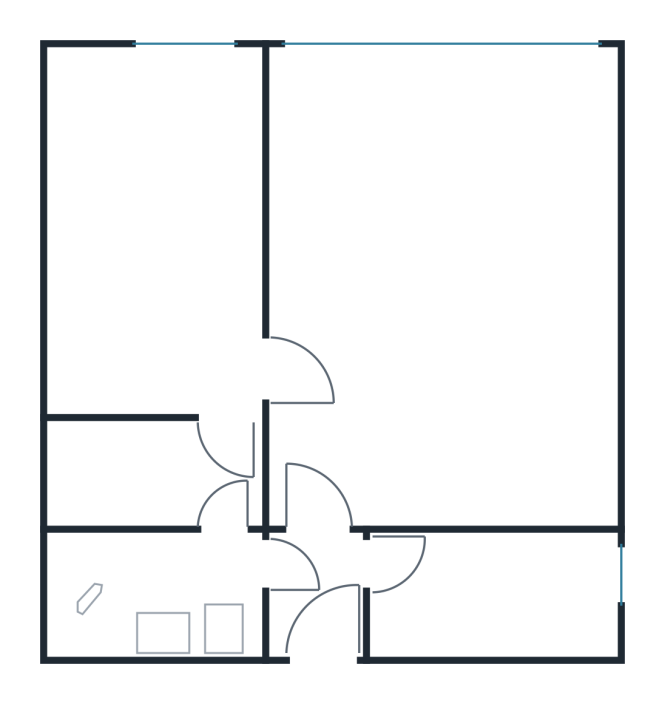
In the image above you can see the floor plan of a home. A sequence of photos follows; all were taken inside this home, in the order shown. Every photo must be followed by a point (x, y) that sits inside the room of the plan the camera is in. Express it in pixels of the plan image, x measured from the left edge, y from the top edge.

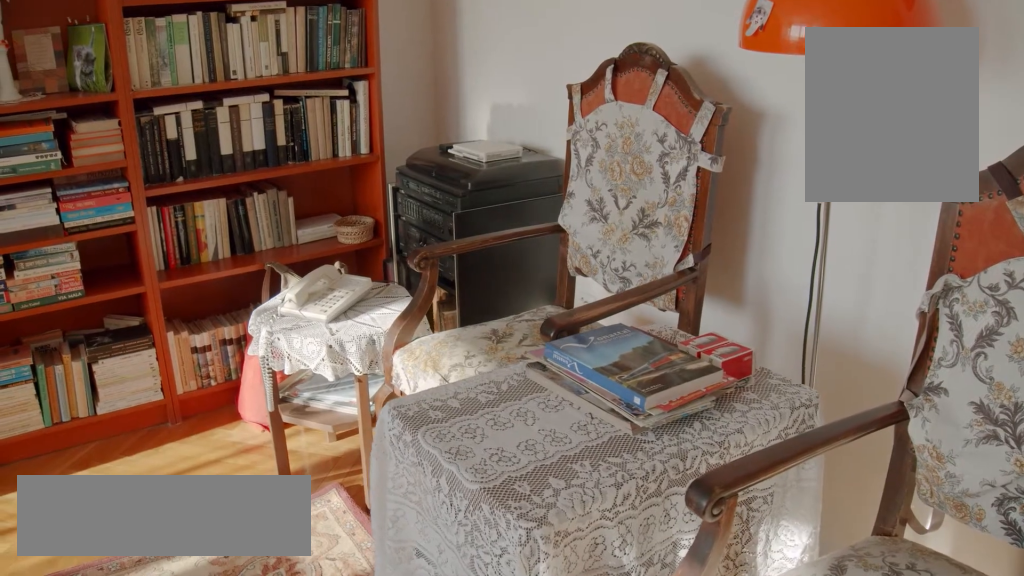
(420, 301)
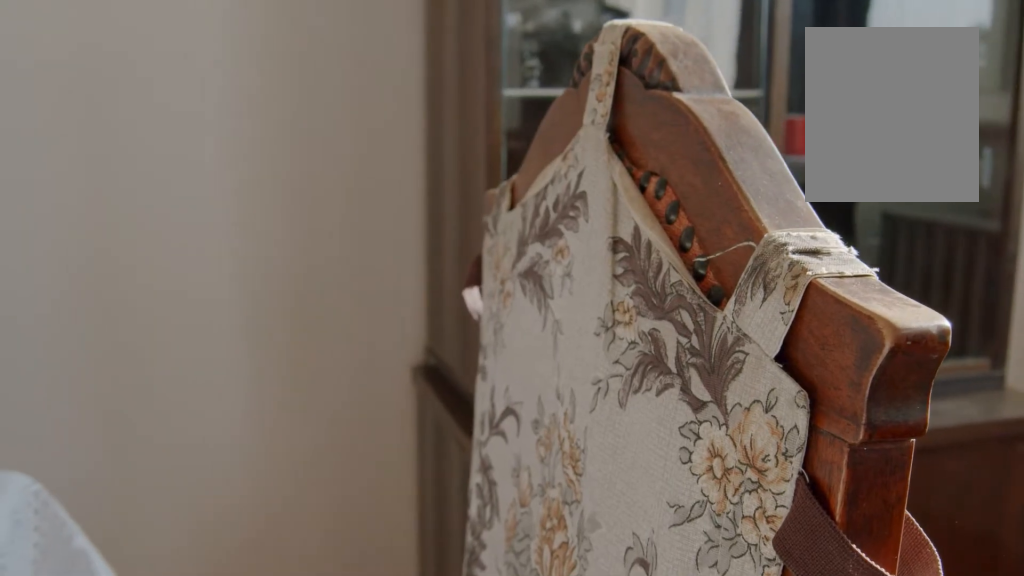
(421, 301)
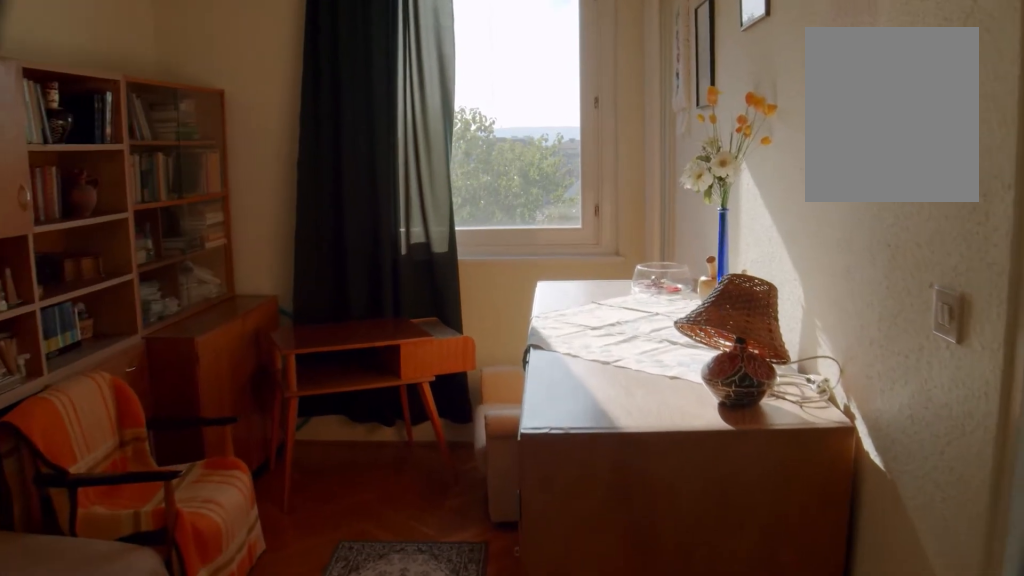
(186, 334)
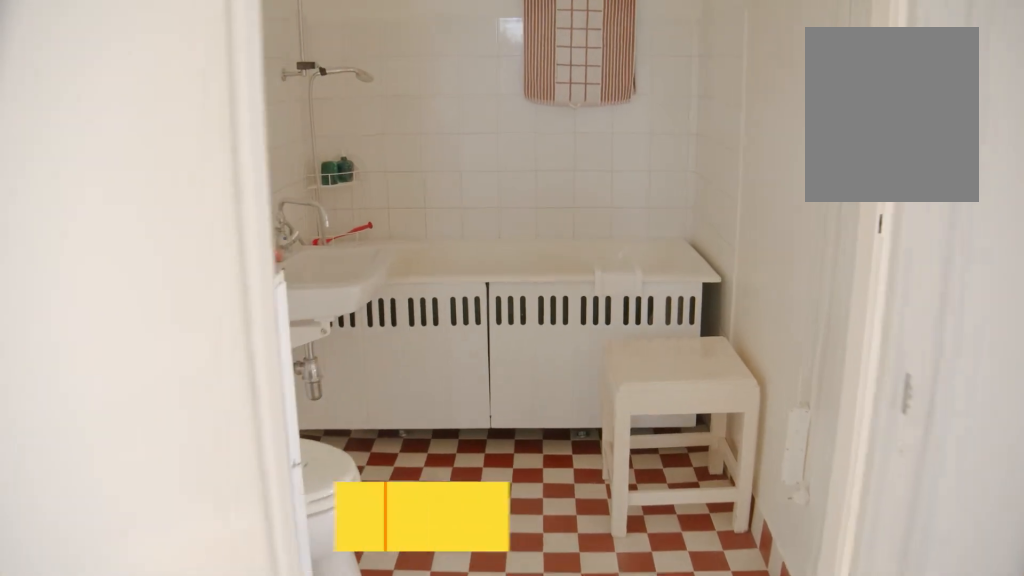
(147, 591)
